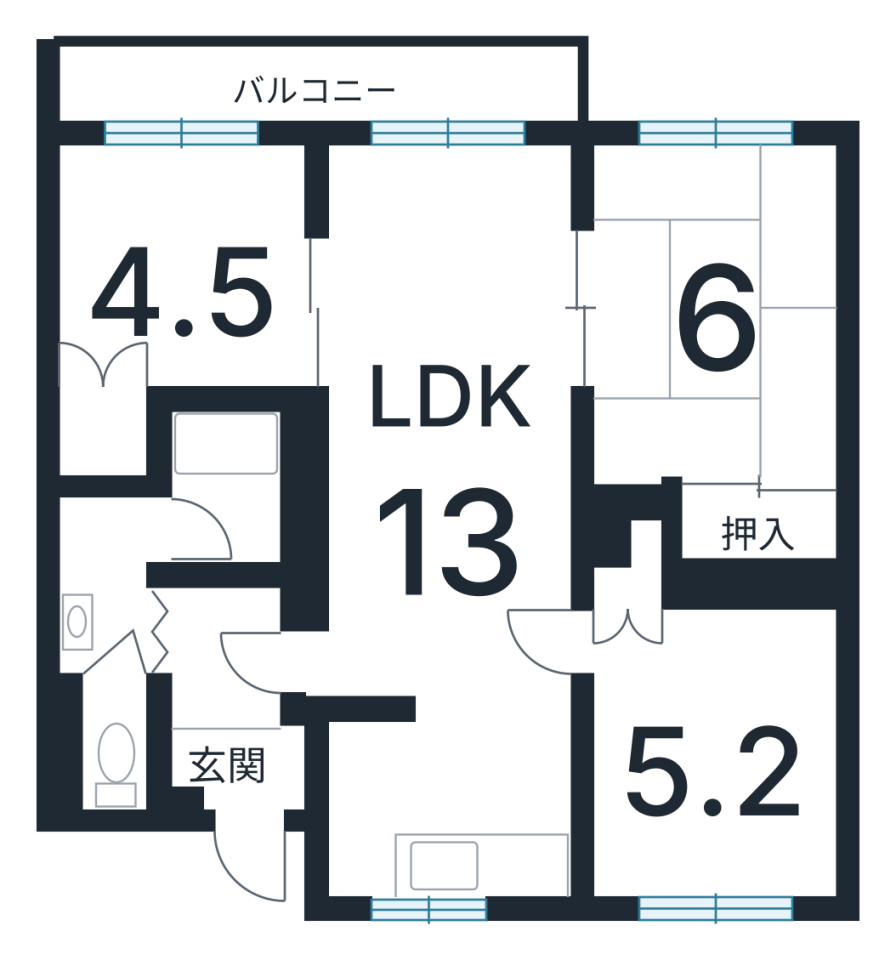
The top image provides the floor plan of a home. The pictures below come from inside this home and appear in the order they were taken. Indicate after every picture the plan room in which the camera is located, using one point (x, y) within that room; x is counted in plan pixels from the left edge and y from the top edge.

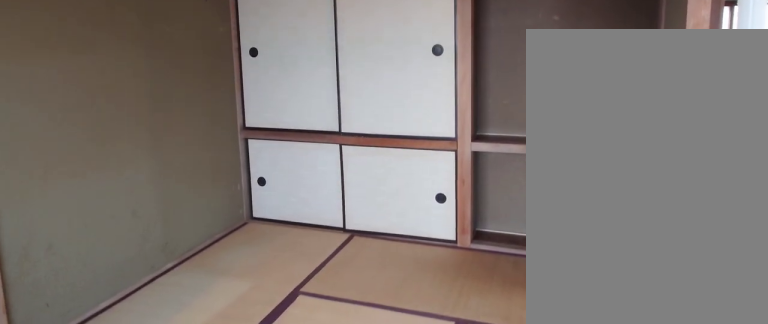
(733, 300)
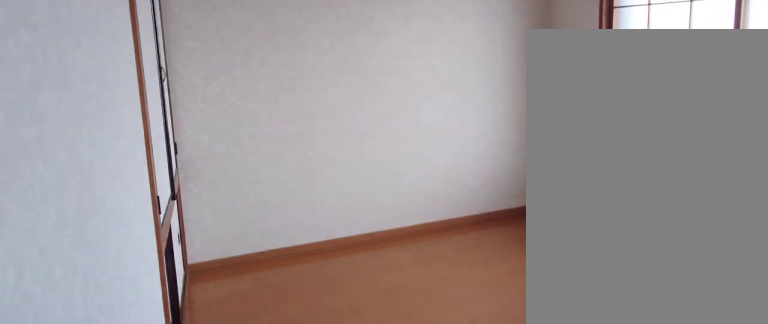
(163, 248)
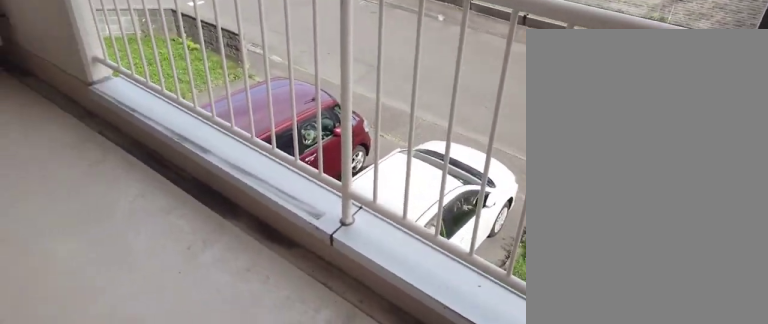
(311, 78)
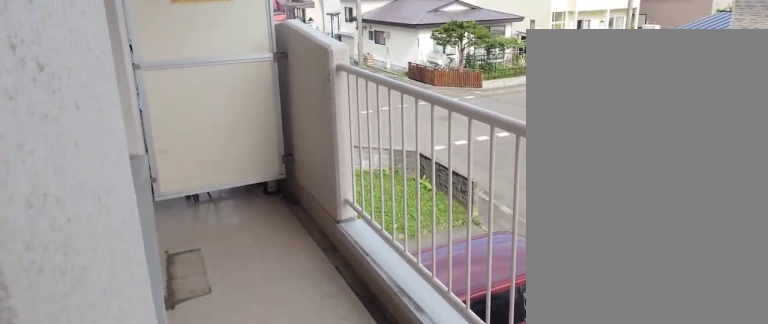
(311, 78)
